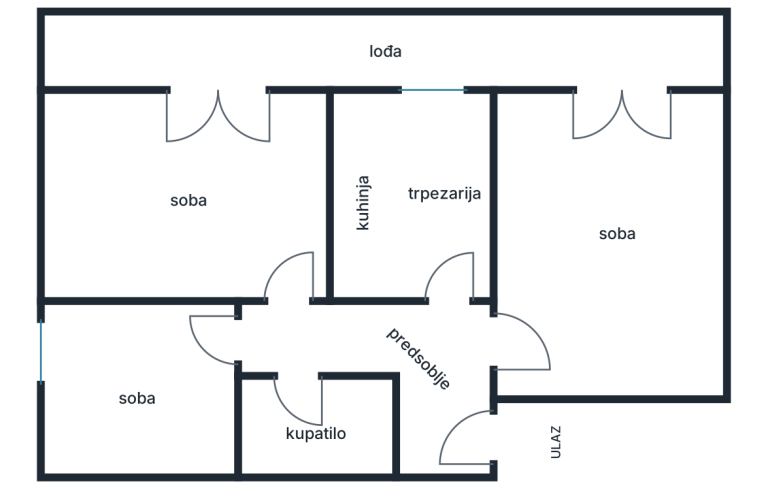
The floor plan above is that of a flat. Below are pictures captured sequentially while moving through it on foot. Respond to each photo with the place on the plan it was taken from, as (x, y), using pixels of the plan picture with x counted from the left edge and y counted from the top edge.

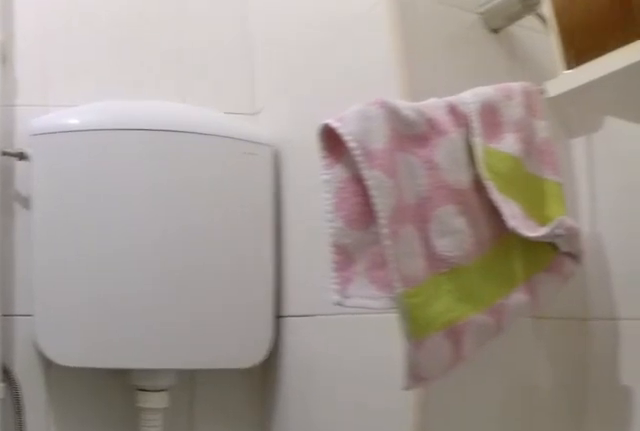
(302, 354)
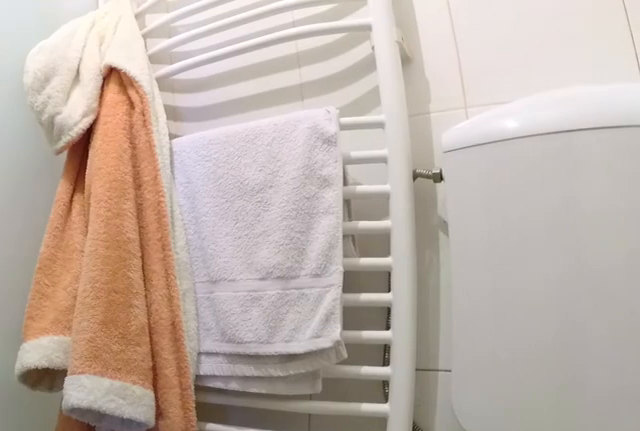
(302, 354)
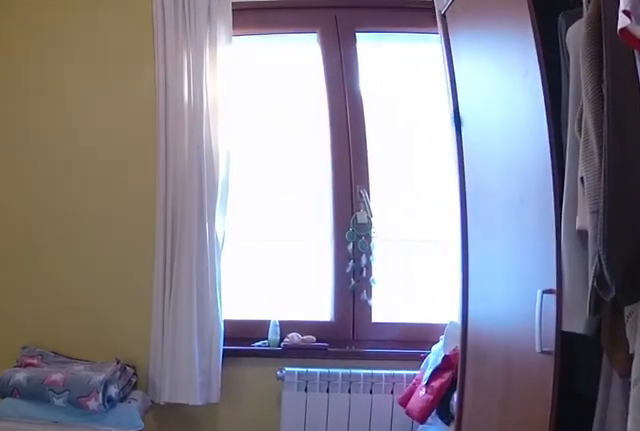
(223, 339)
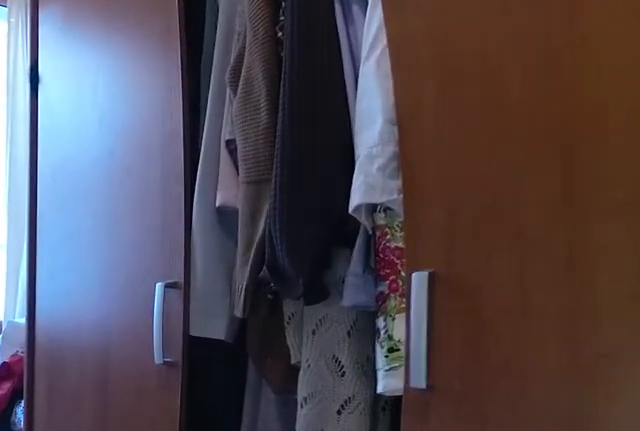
(186, 339)
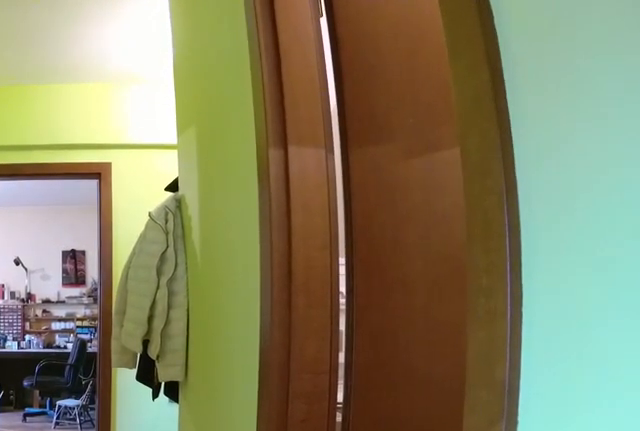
(240, 340)
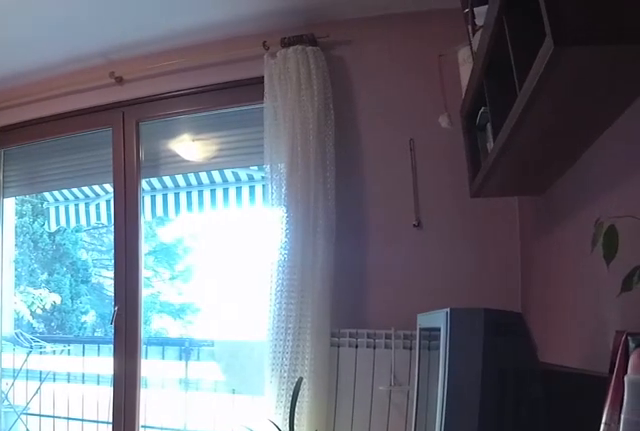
(273, 315)
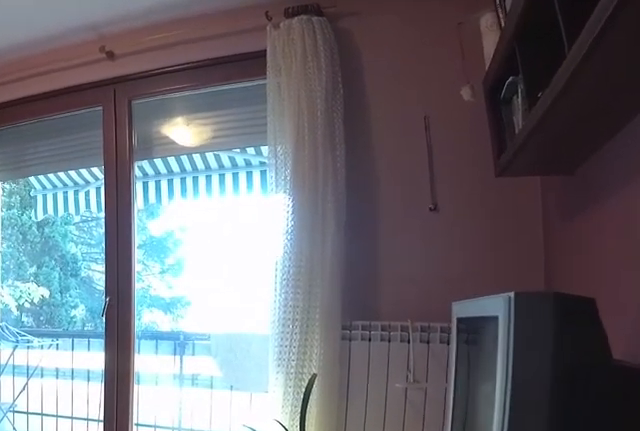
(259, 302)
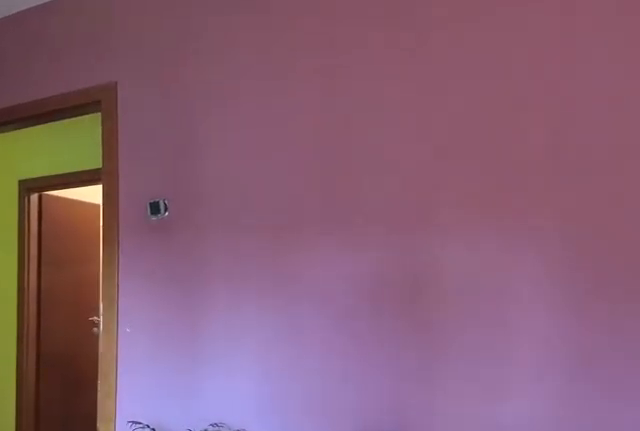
(171, 175)
